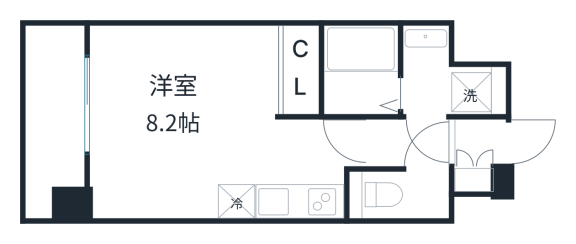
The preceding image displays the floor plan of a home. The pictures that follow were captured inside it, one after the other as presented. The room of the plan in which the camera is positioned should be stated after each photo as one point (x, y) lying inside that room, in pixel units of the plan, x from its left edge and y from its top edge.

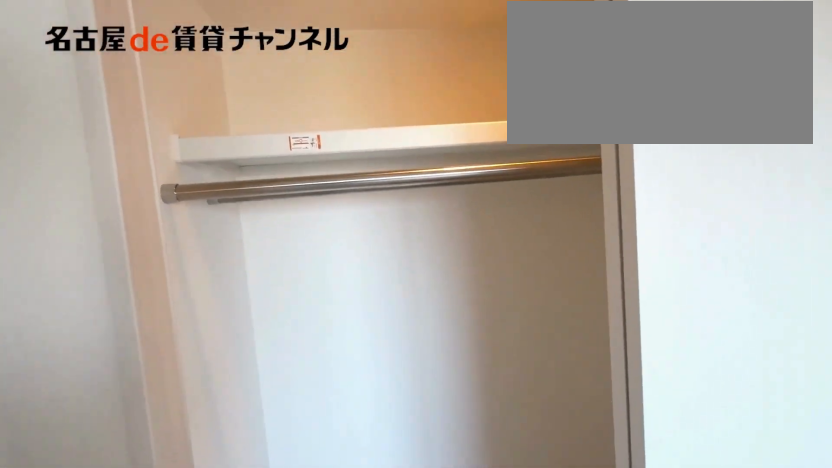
(301, 69)
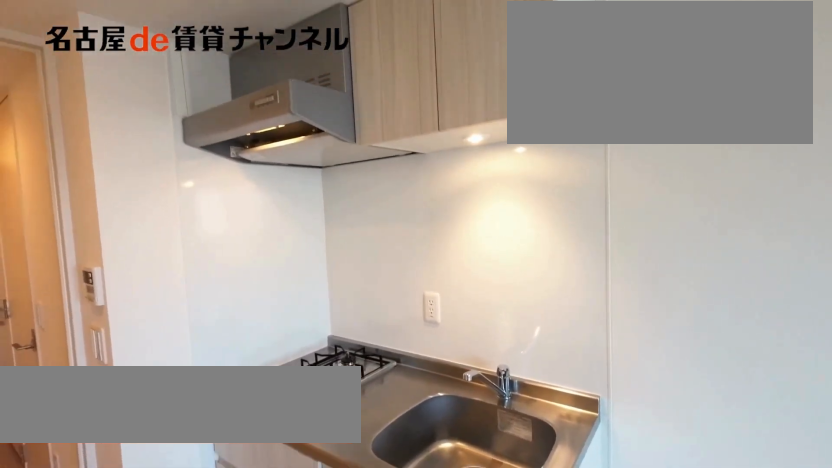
(300, 201)
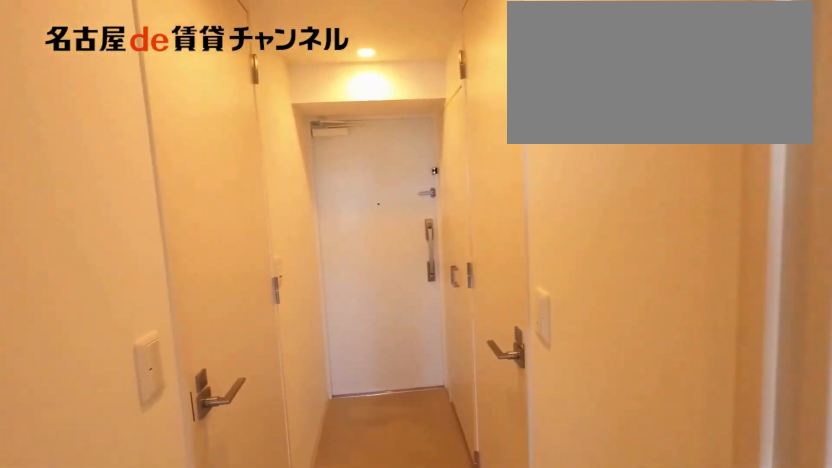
(300, 201)
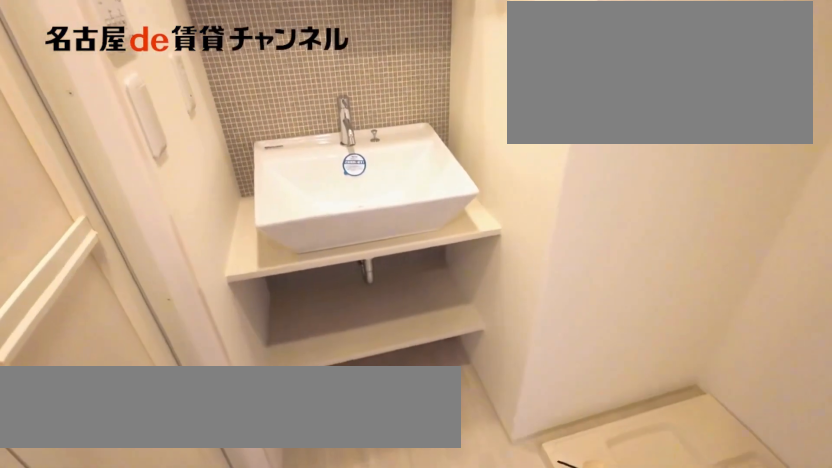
(446, 78)
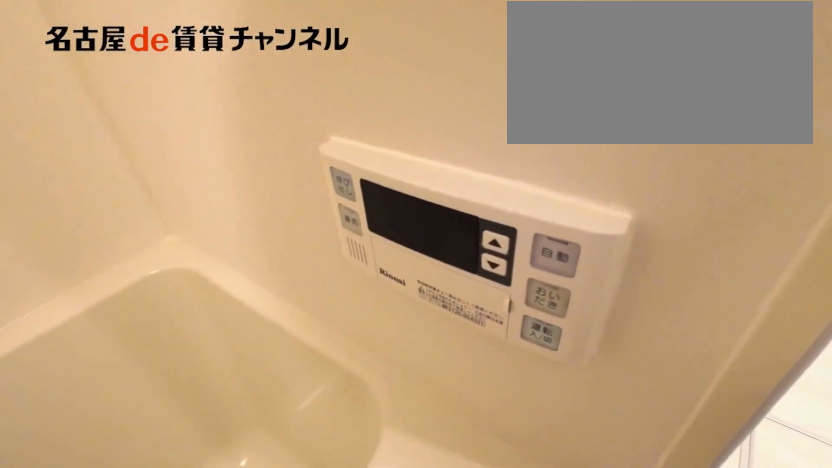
(361, 69)
